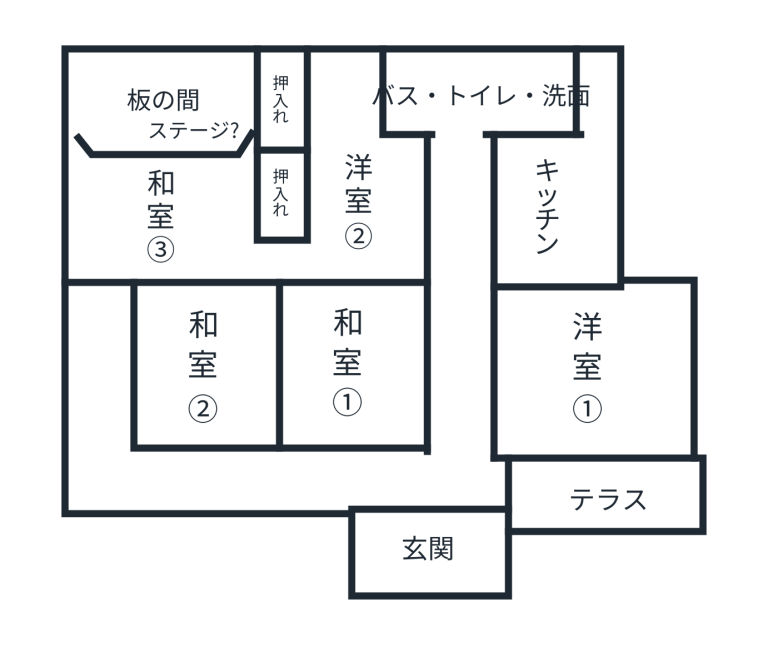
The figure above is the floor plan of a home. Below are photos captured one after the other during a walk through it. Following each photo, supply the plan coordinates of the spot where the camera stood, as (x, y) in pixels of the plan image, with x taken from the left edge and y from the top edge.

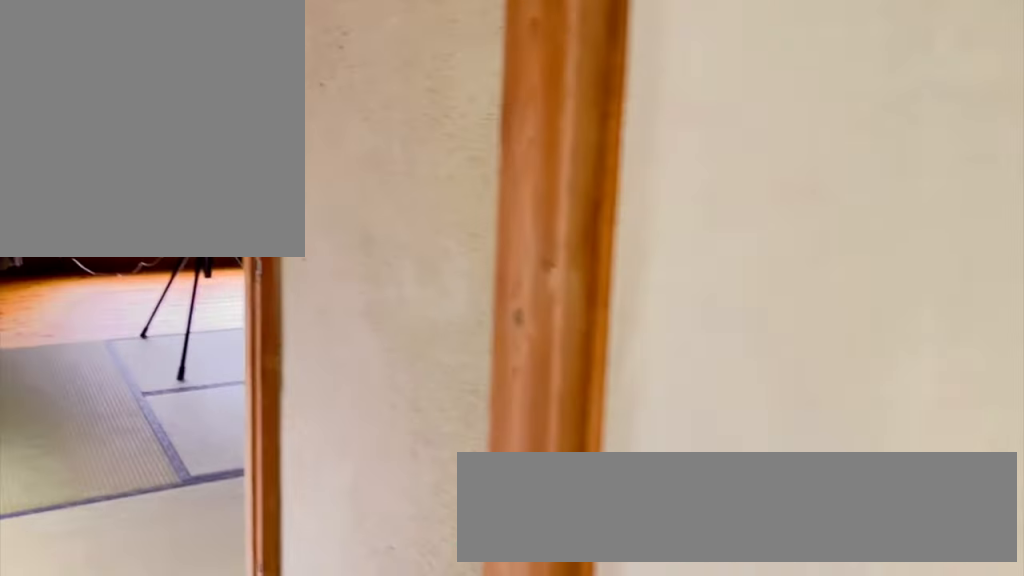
(108, 244)
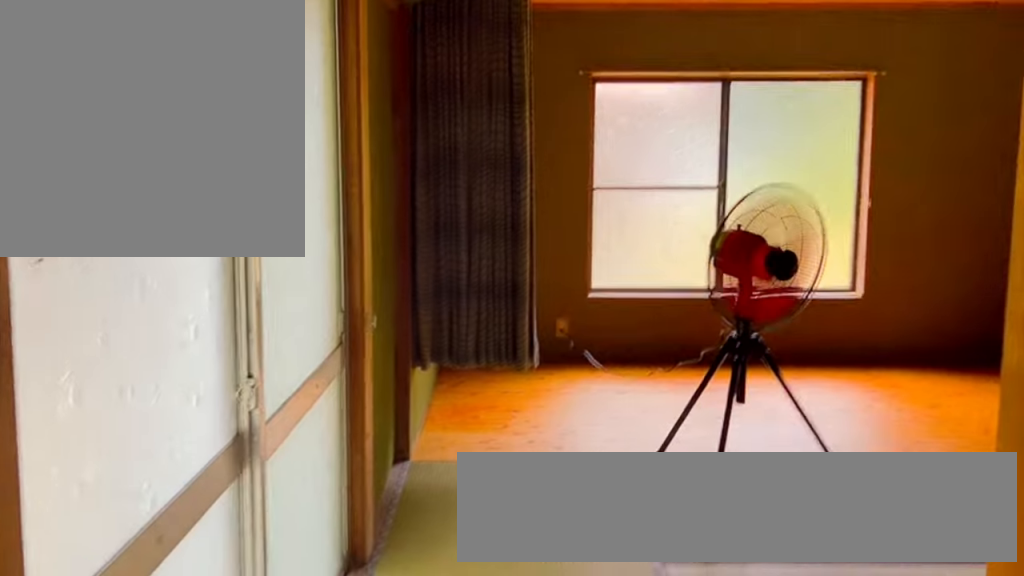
(118, 239)
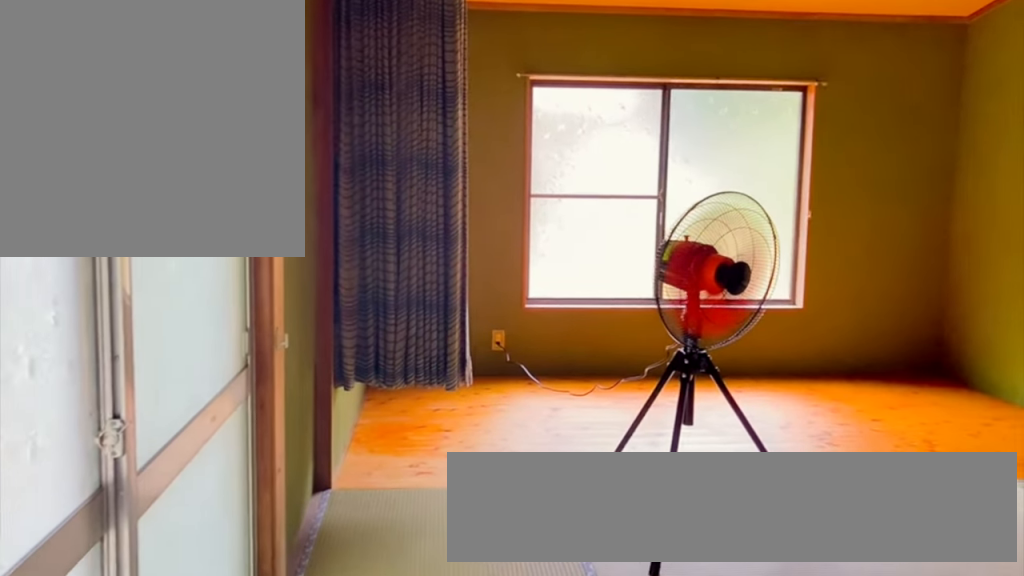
(129, 238)
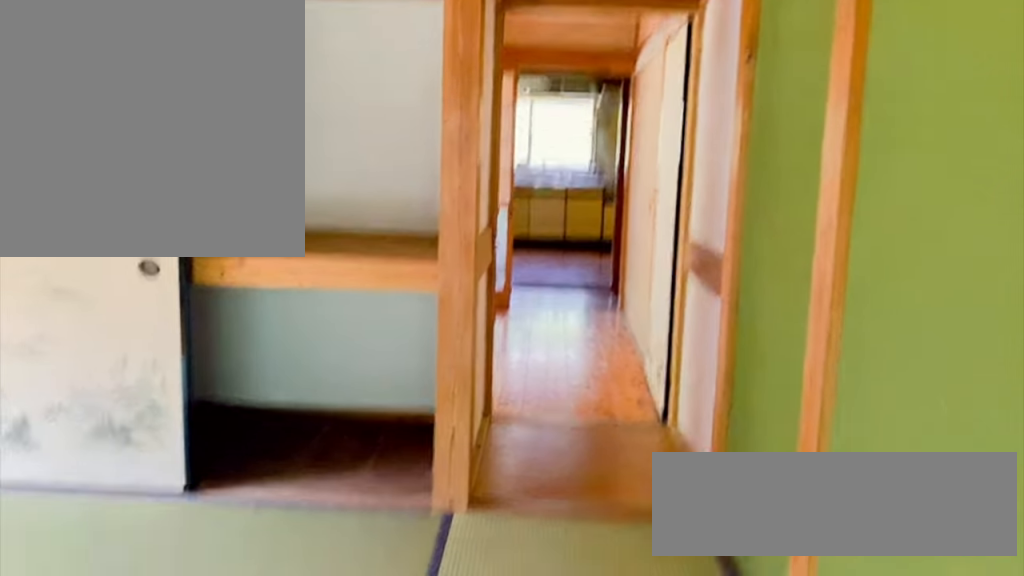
(241, 246)
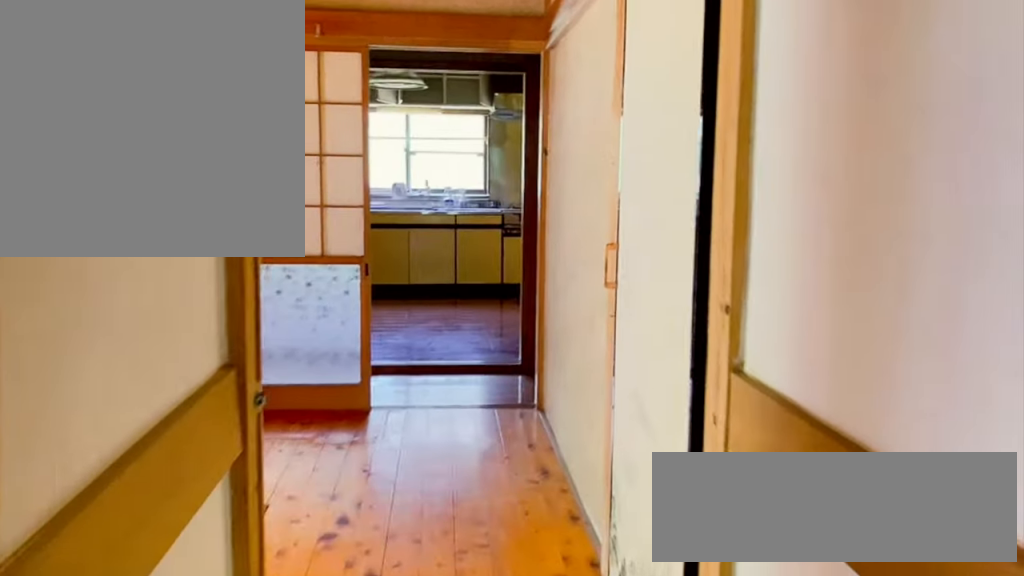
(302, 258)
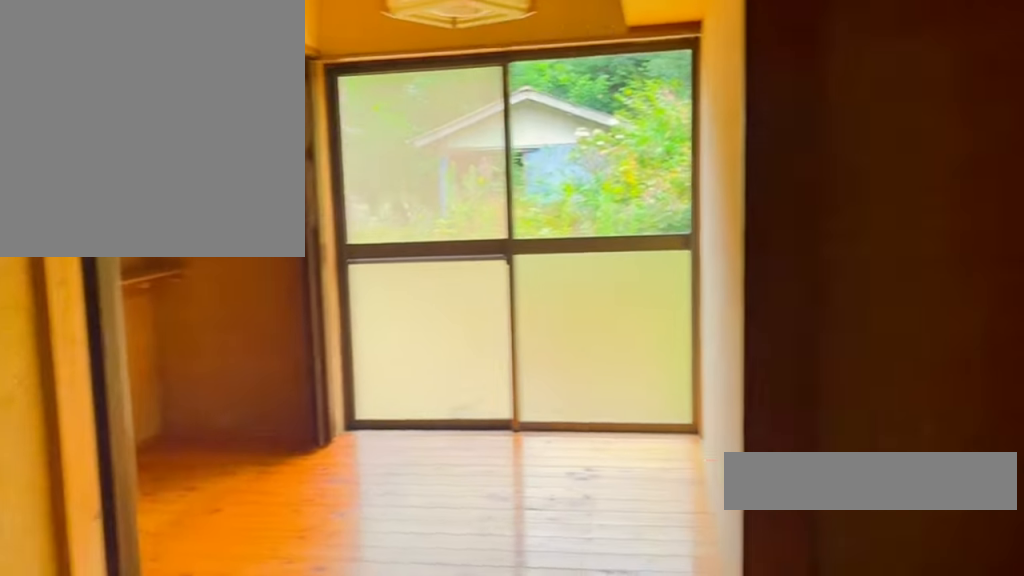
(403, 237)
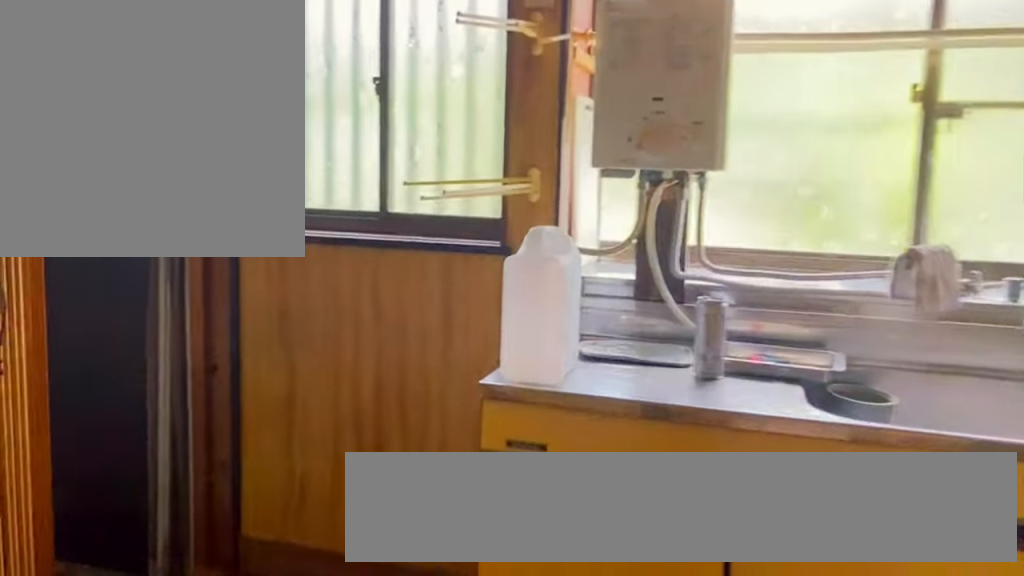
(553, 213)
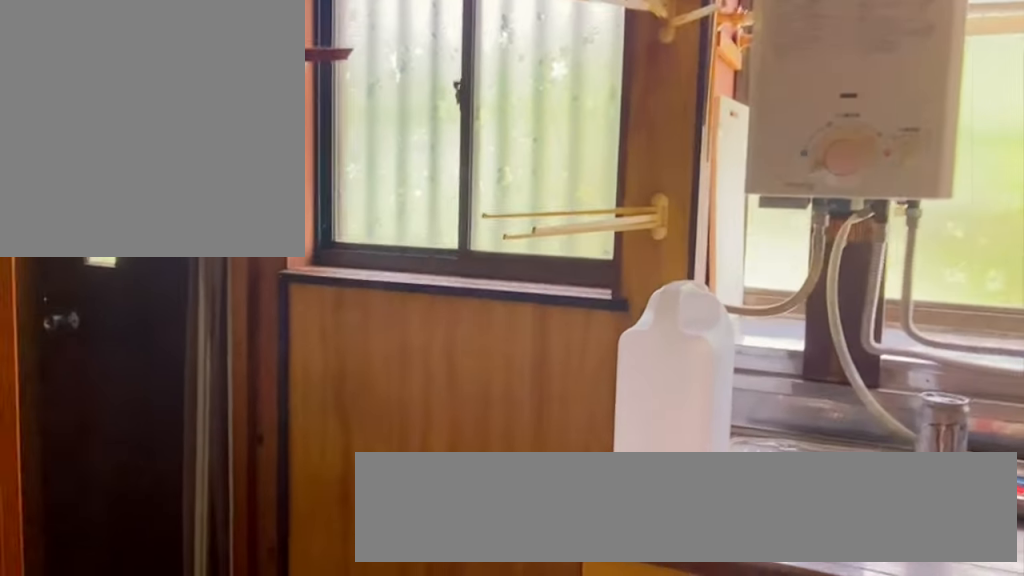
(551, 211)
